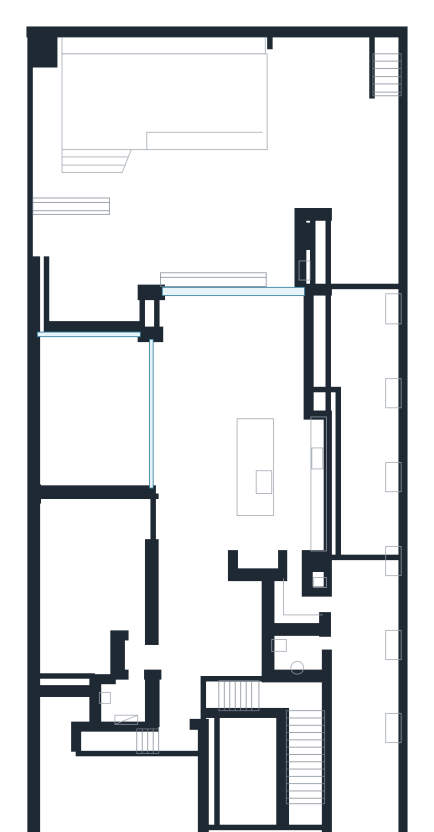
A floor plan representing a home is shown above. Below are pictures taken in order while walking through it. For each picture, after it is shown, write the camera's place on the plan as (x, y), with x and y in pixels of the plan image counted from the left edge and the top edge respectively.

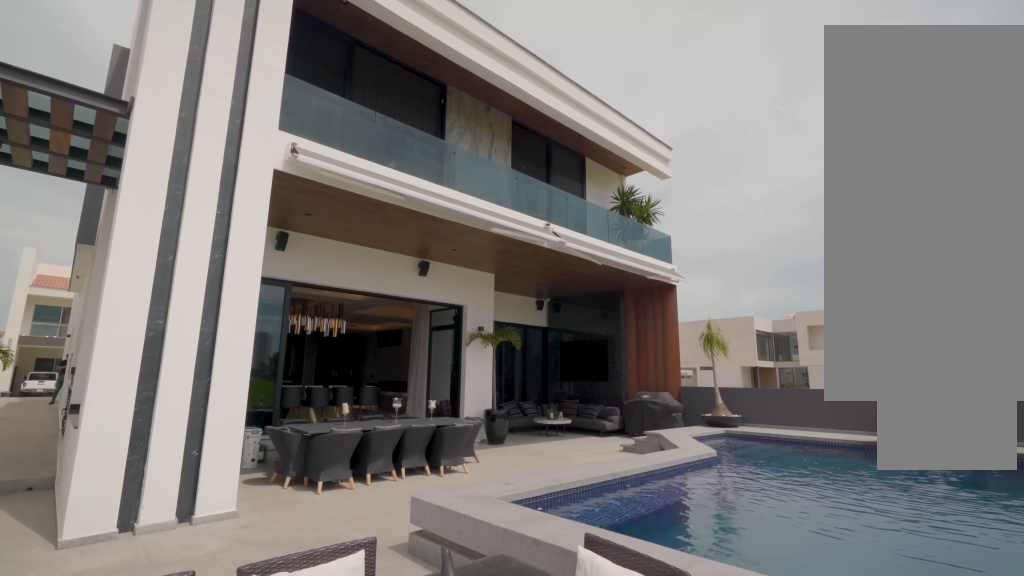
(343, 109)
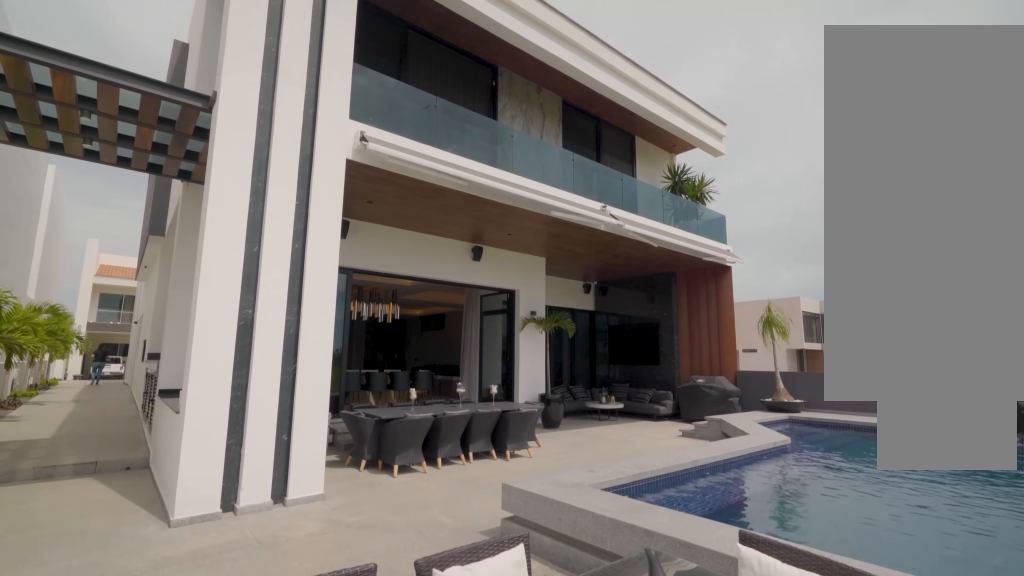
(343, 109)
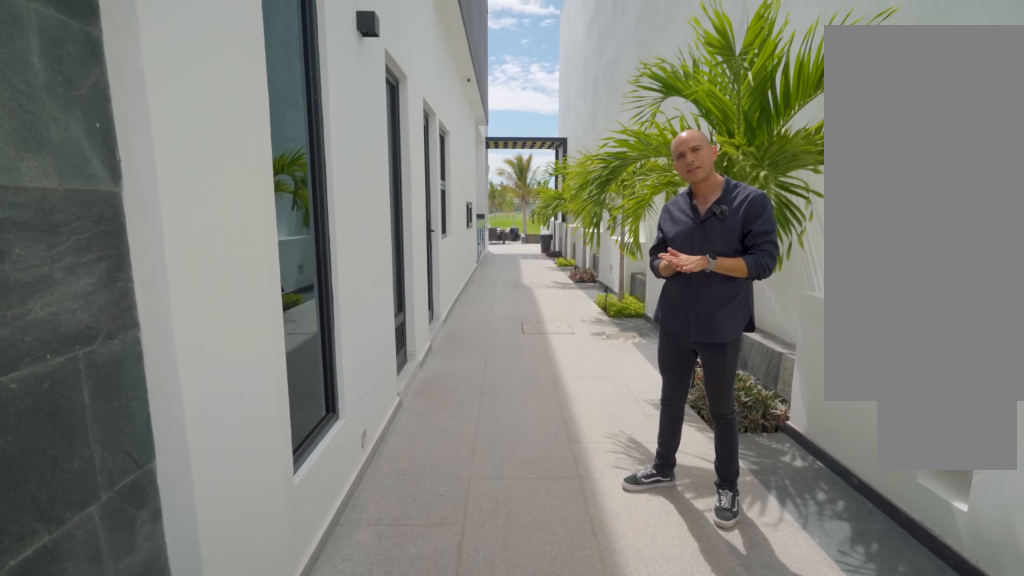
(359, 762)
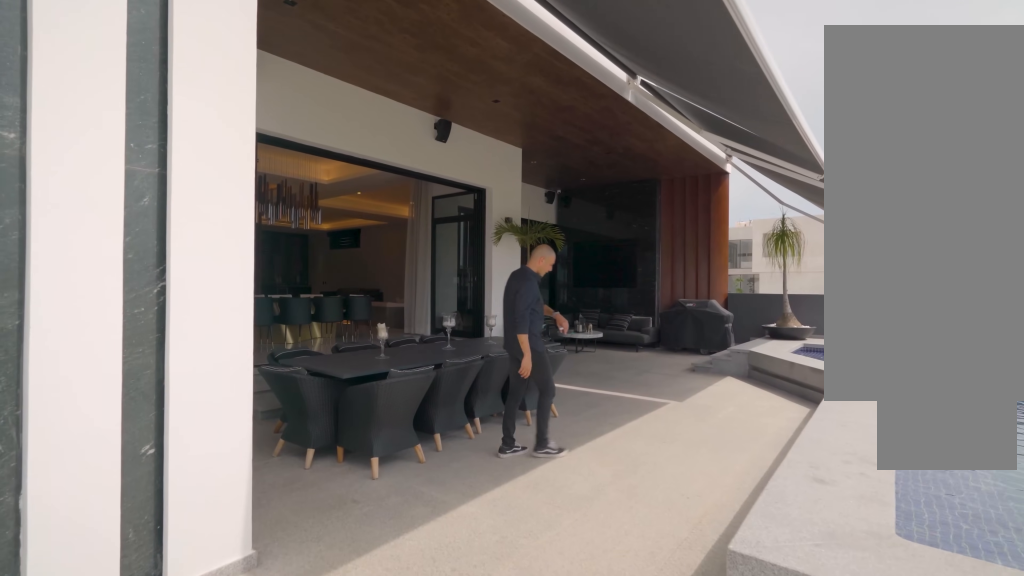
(302, 141)
